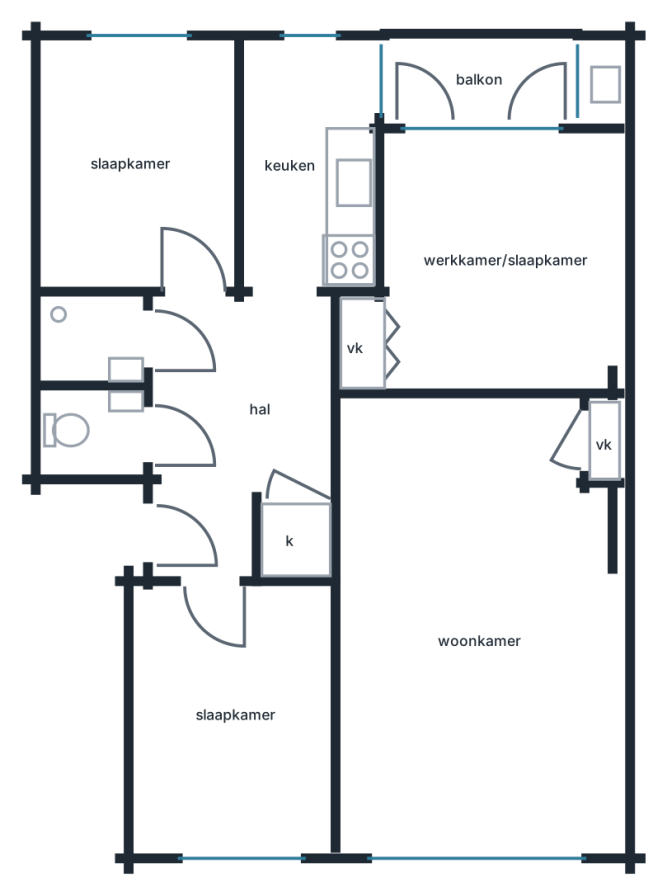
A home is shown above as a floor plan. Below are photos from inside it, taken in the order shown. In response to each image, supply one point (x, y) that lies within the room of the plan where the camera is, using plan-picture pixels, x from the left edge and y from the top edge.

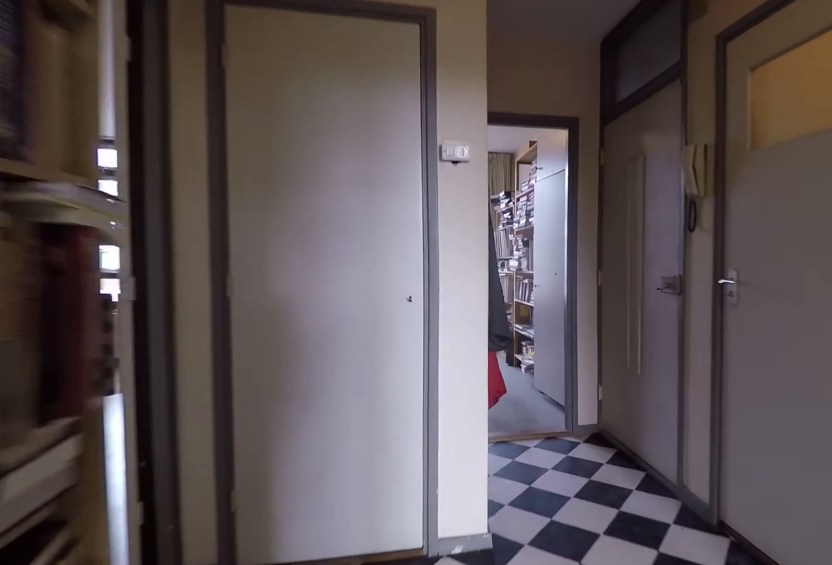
(231, 421)
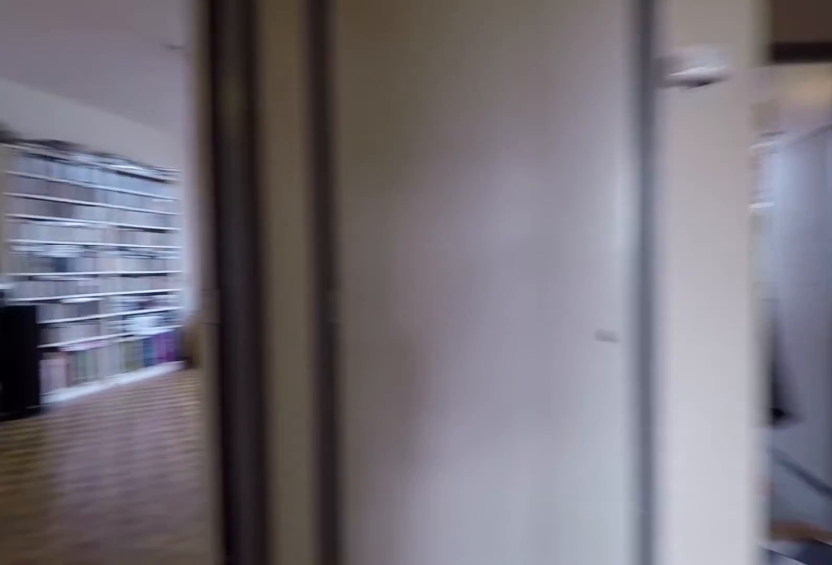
(231, 421)
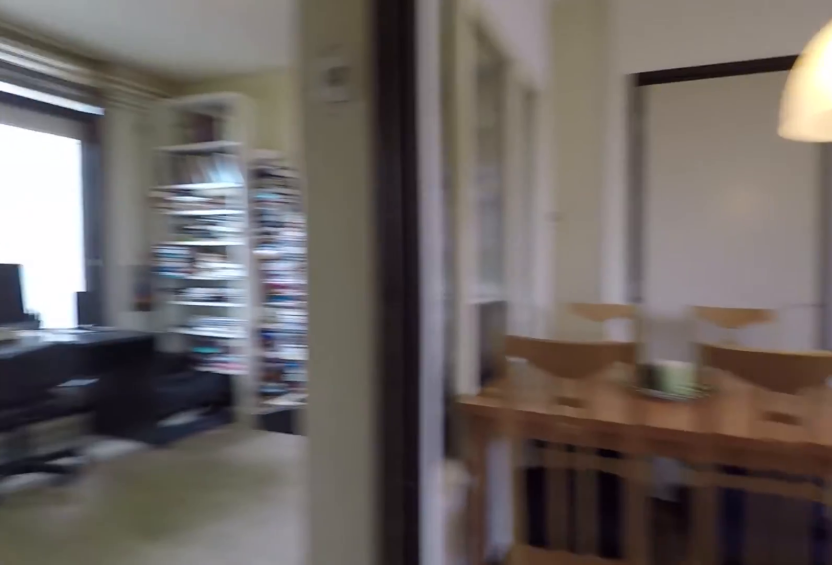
(475, 630)
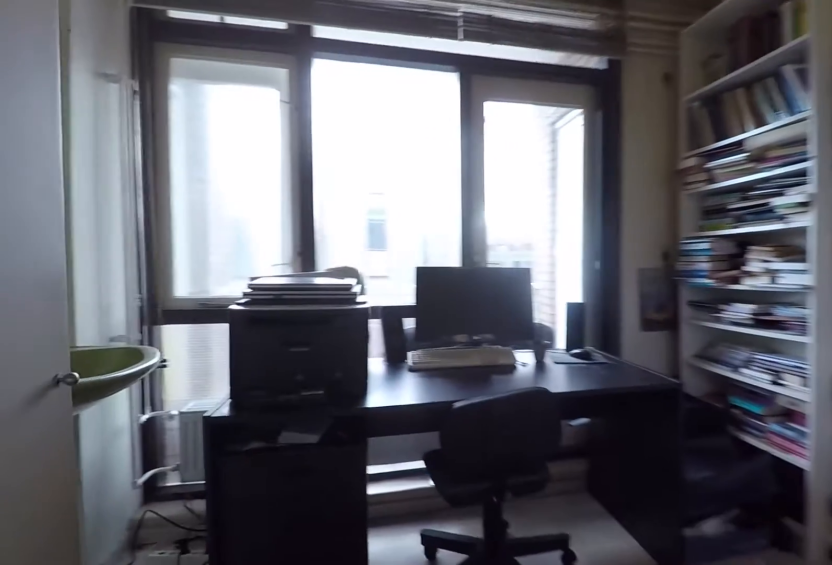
(502, 262)
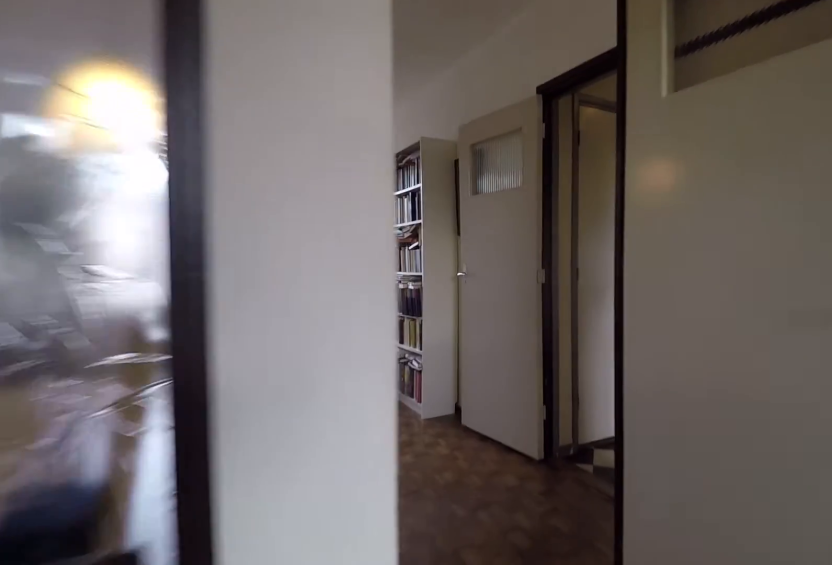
(502, 262)
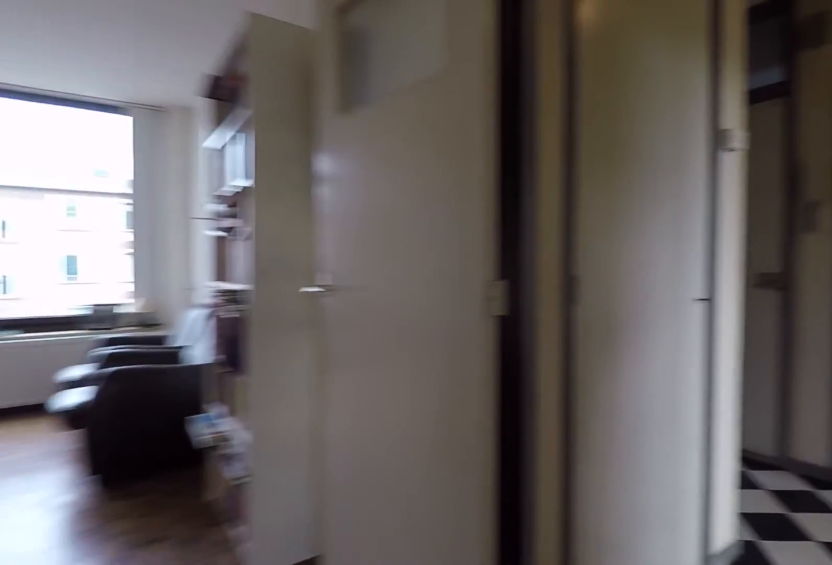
(475, 631)
